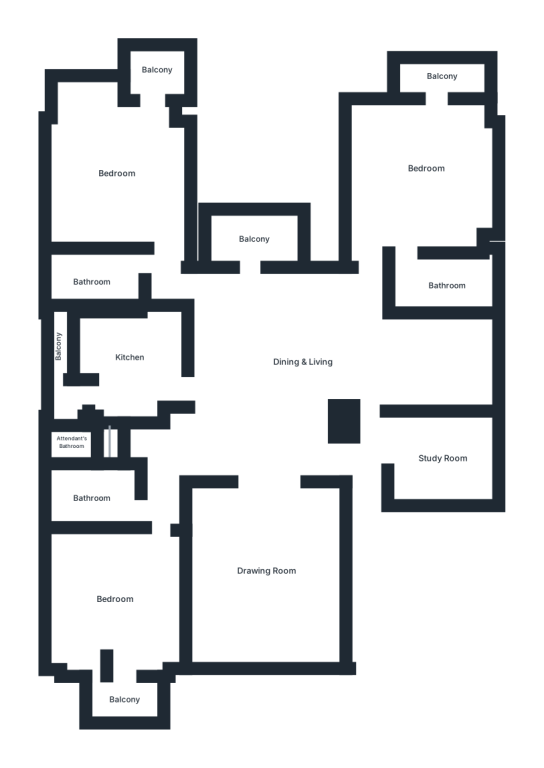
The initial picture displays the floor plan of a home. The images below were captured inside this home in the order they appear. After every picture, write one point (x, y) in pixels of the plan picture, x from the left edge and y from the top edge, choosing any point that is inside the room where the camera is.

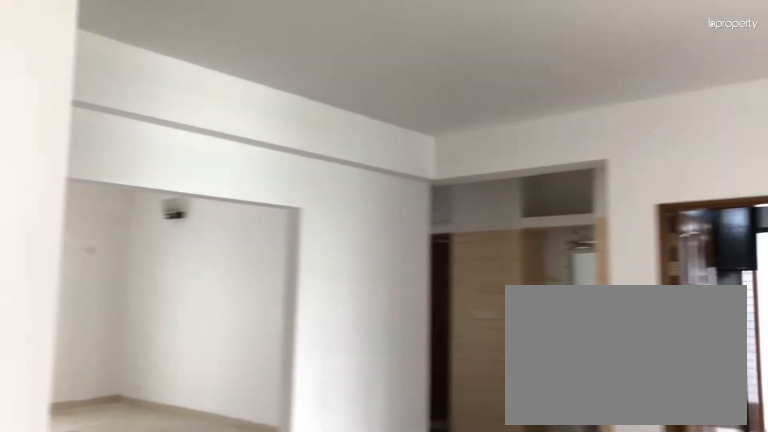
(336, 367)
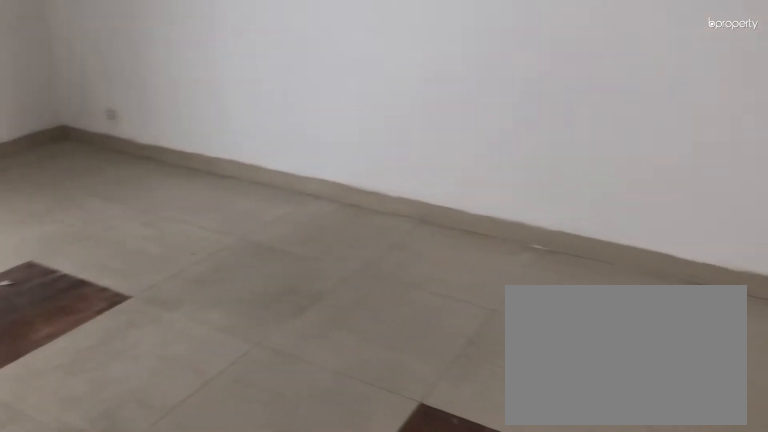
(262, 566)
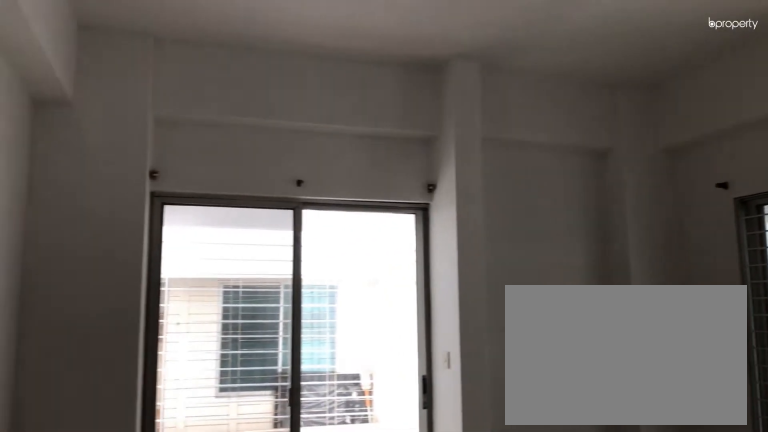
(115, 597)
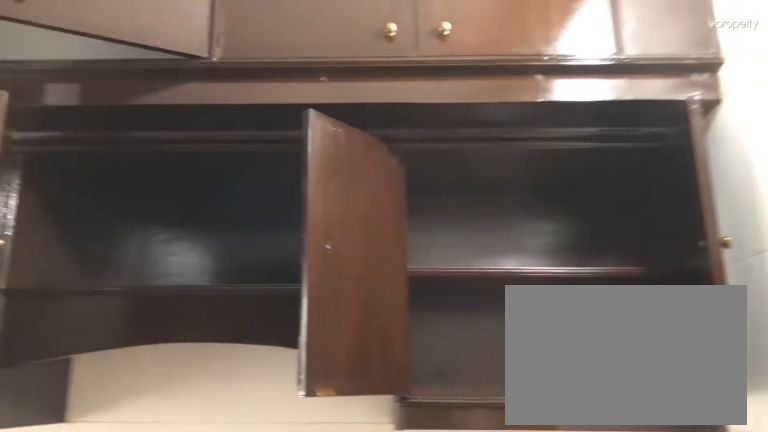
(131, 364)
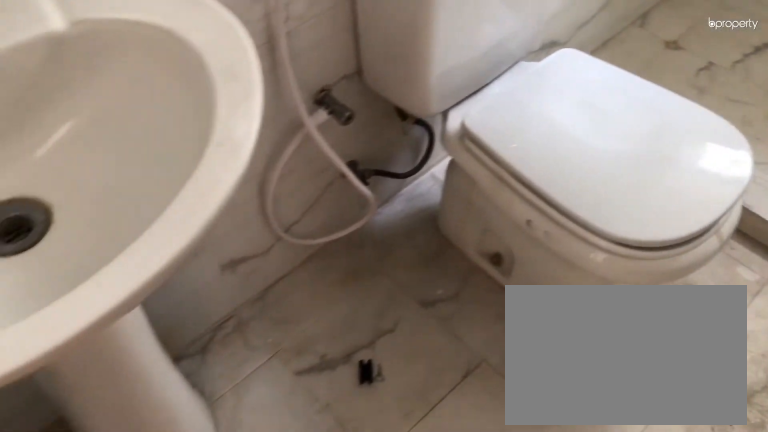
(96, 276)
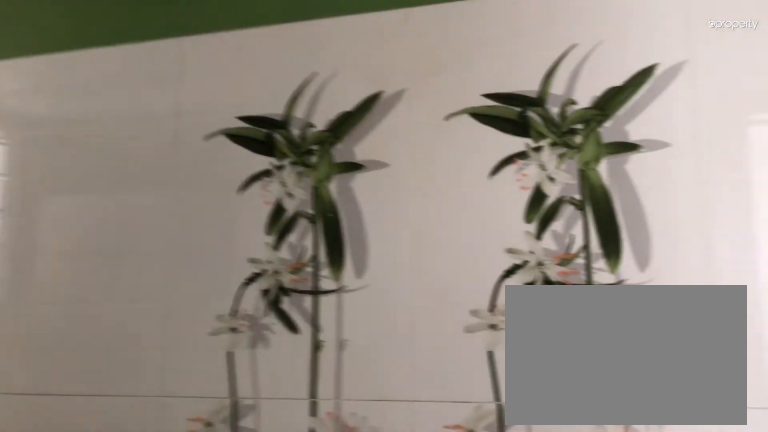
(442, 279)
